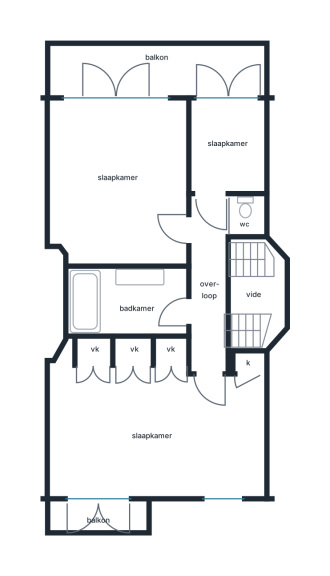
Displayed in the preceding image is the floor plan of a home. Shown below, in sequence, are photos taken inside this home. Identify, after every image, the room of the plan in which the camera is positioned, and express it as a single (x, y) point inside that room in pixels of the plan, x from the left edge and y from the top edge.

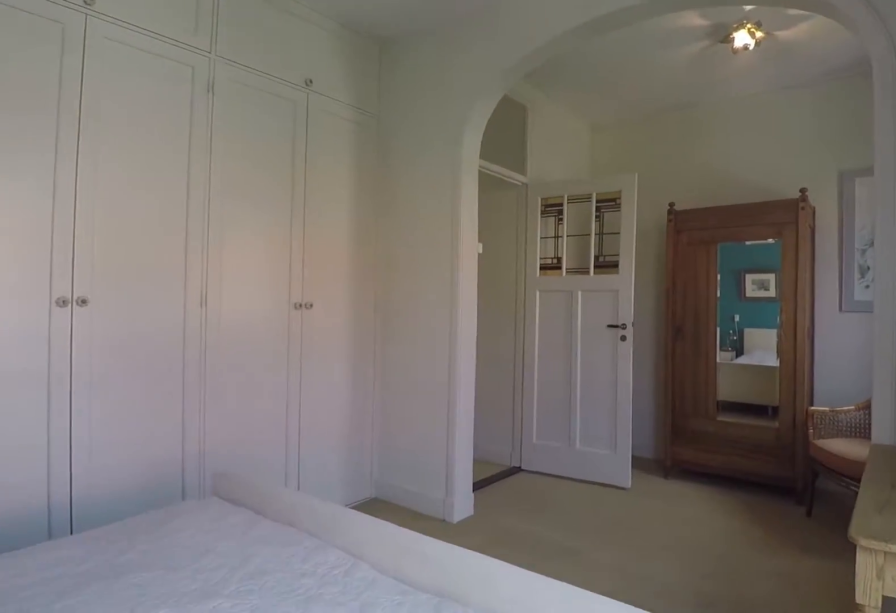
(234, 437)
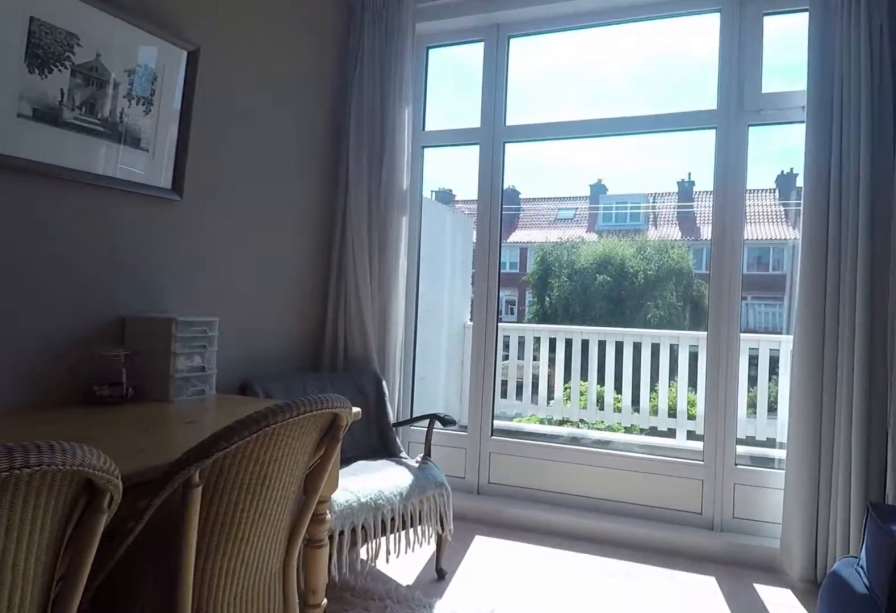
(120, 182)
